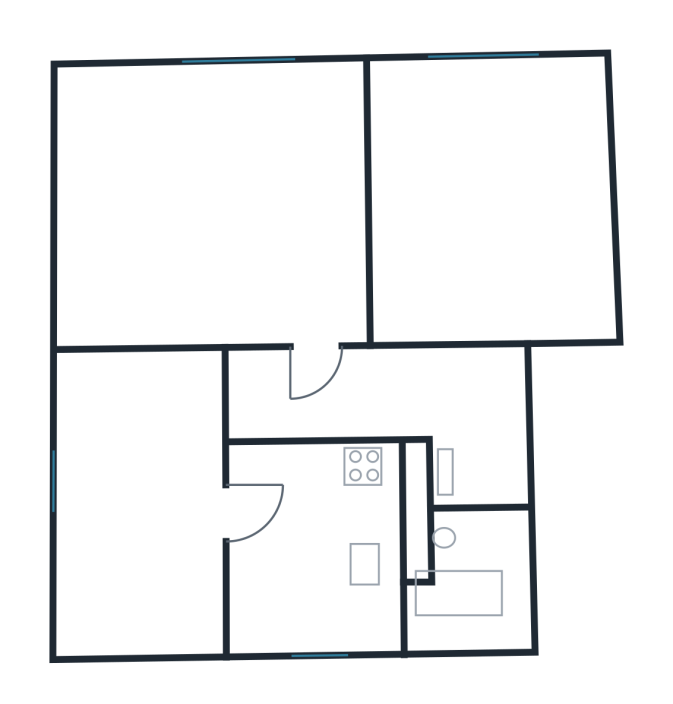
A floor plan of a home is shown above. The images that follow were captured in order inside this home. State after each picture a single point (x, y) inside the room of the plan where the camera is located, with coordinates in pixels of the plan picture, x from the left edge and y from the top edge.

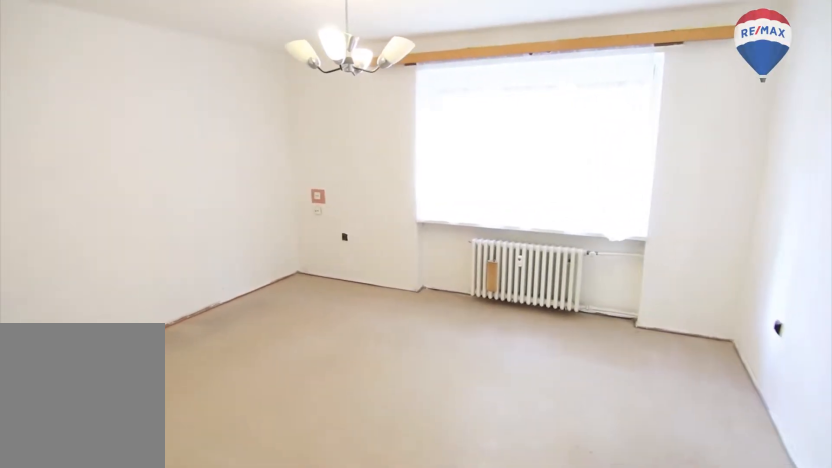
(231, 233)
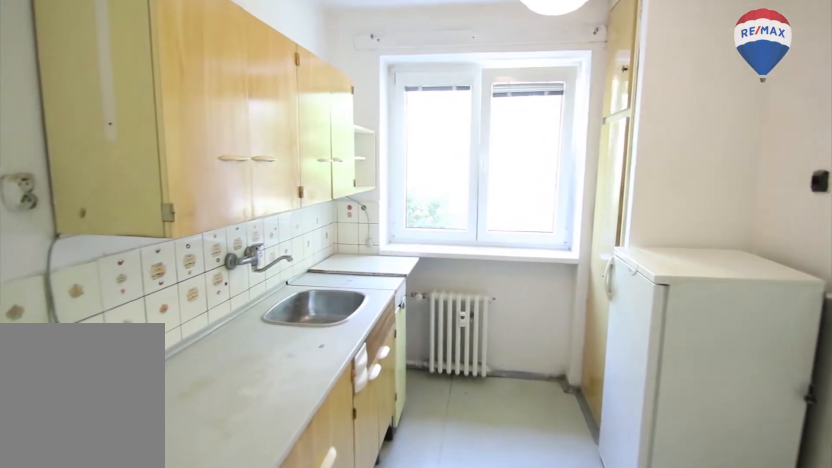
(293, 564)
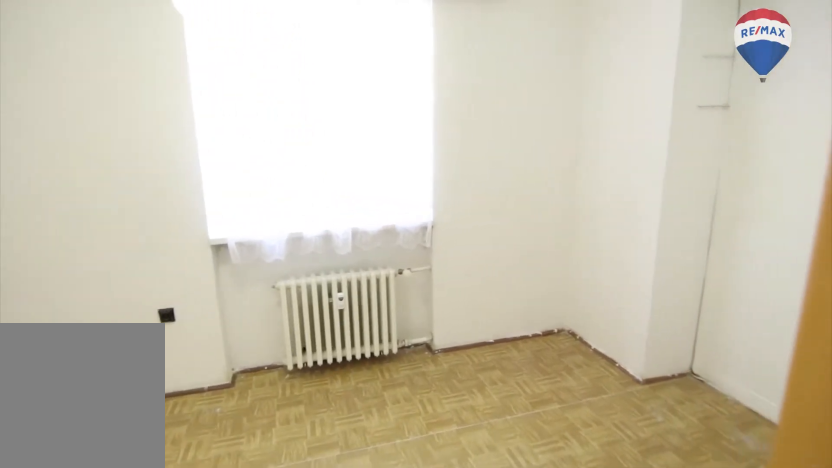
(153, 477)
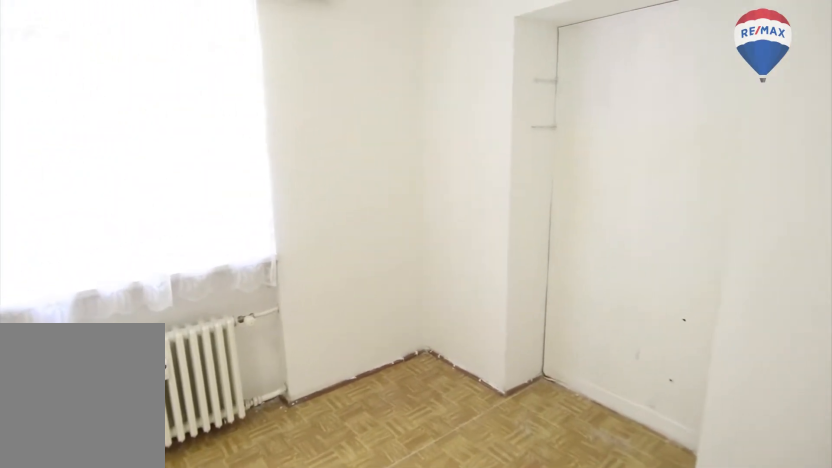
(153, 477)
